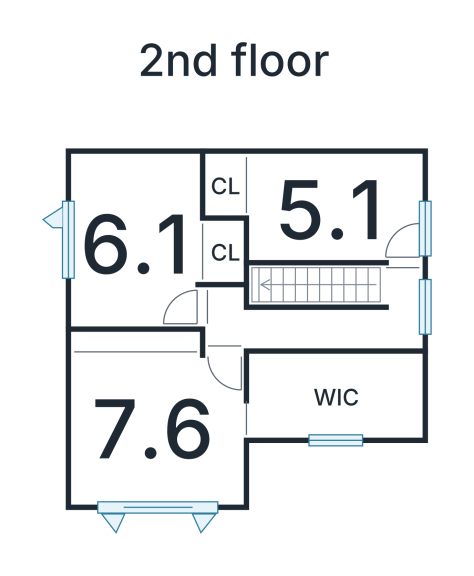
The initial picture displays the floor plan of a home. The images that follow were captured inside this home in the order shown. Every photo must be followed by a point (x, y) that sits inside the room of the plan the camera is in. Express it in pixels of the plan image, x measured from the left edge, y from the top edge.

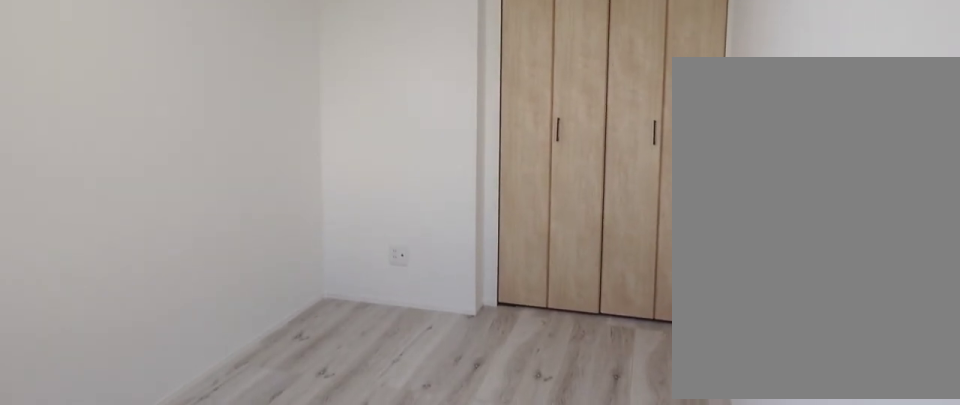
(338, 206)
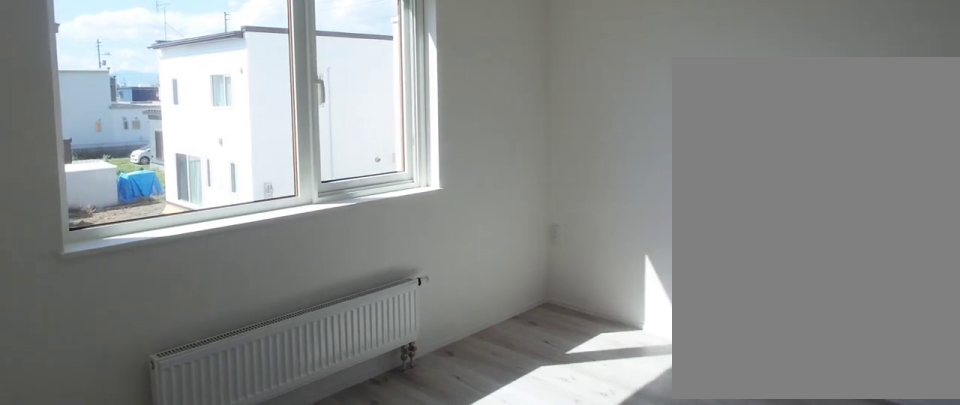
(130, 252)
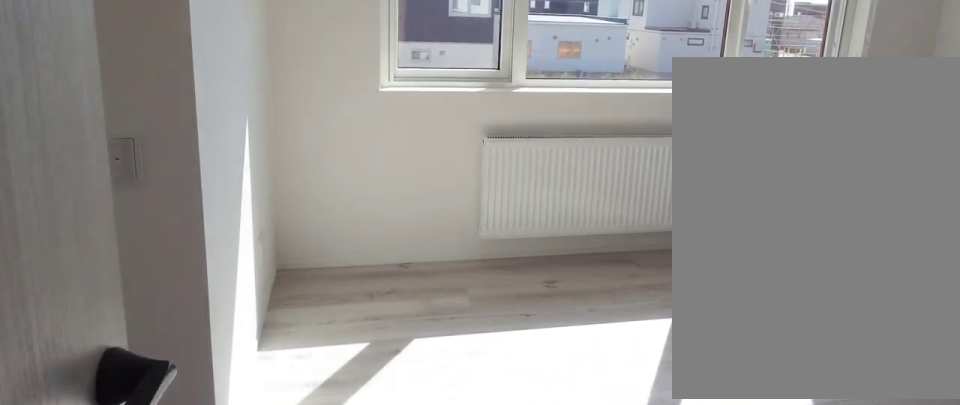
(158, 425)
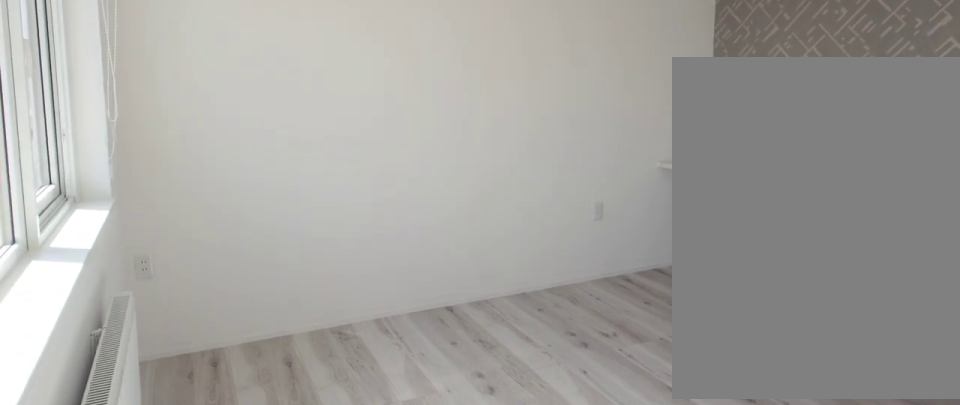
(158, 425)
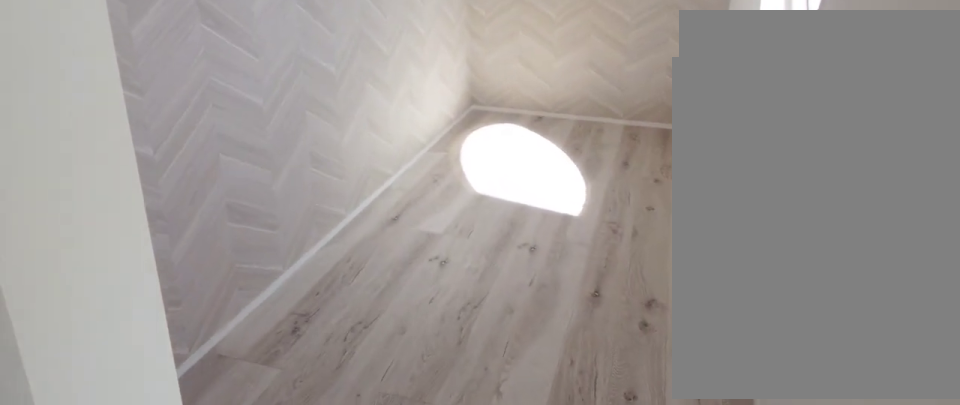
(330, 400)
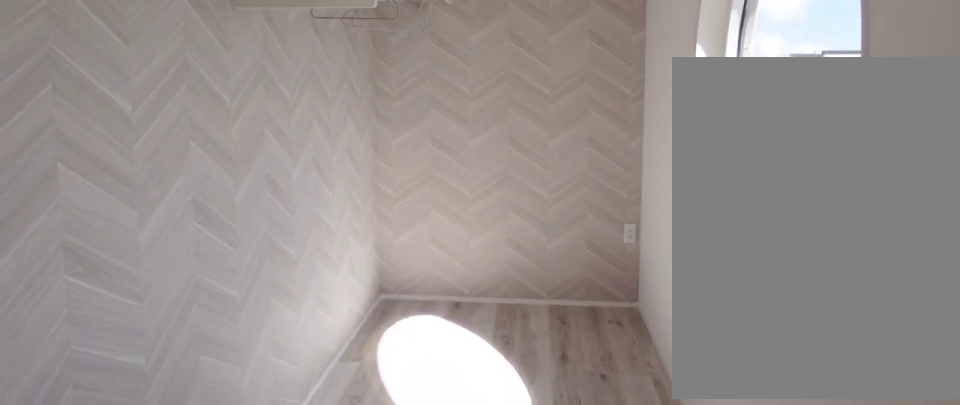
(330, 400)
